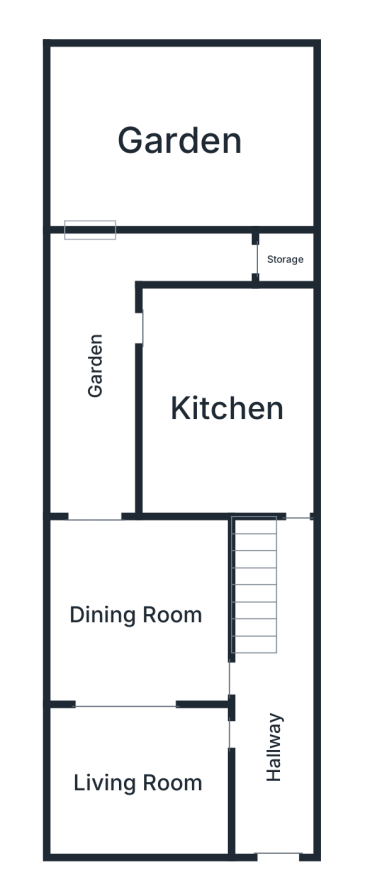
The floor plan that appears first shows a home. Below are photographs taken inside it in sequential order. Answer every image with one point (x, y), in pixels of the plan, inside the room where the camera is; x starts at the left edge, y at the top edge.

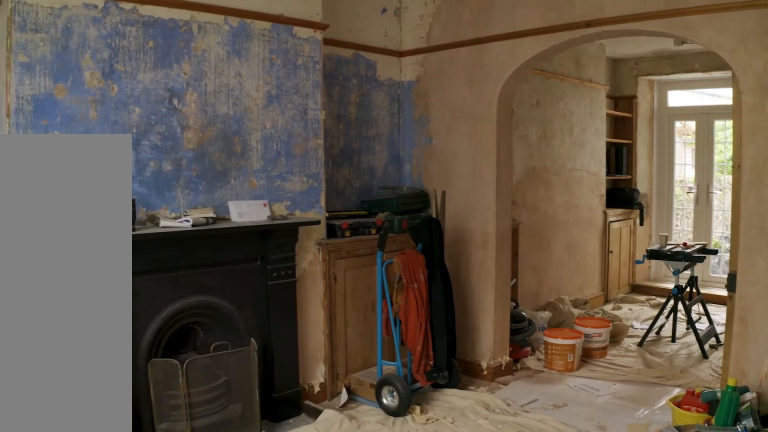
(142, 779)
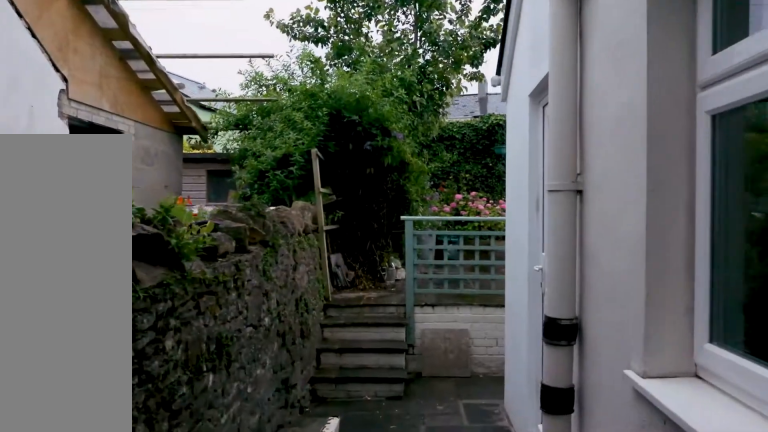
(118, 349)
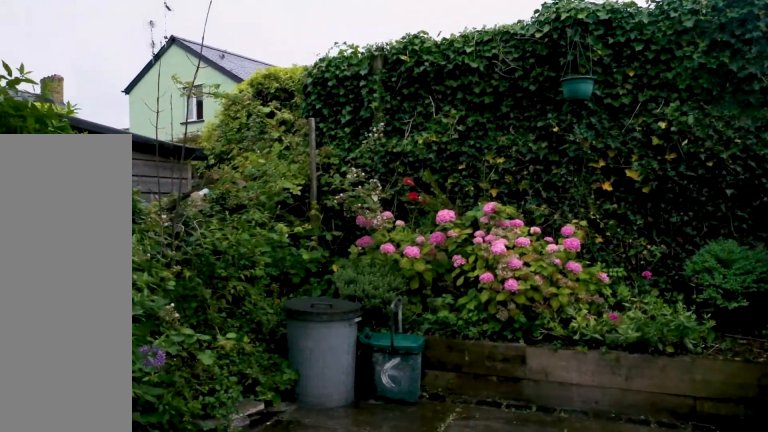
(182, 136)
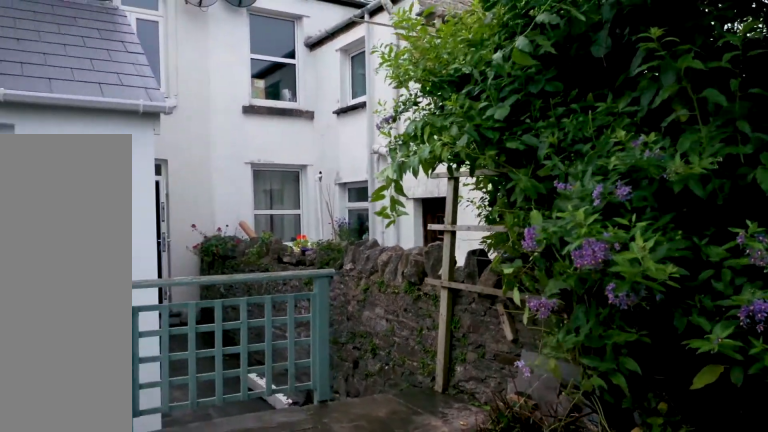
(182, 136)
